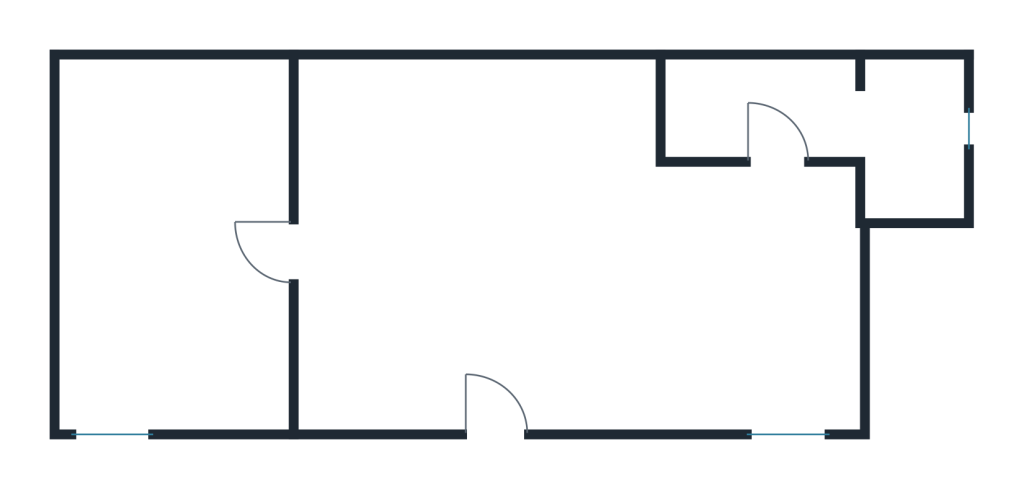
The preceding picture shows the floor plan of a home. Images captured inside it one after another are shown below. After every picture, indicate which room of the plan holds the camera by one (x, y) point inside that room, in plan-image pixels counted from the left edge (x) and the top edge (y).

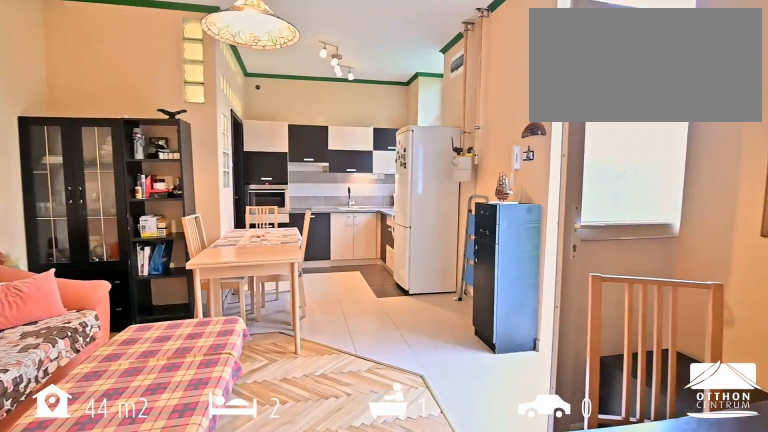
(540, 271)
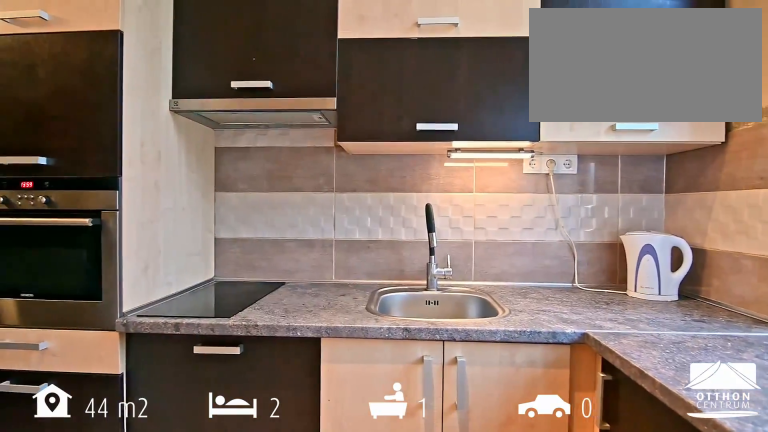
(540, 271)
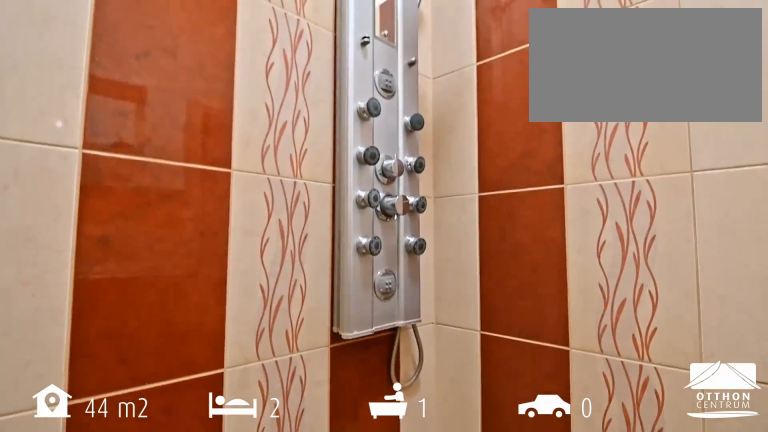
(763, 111)
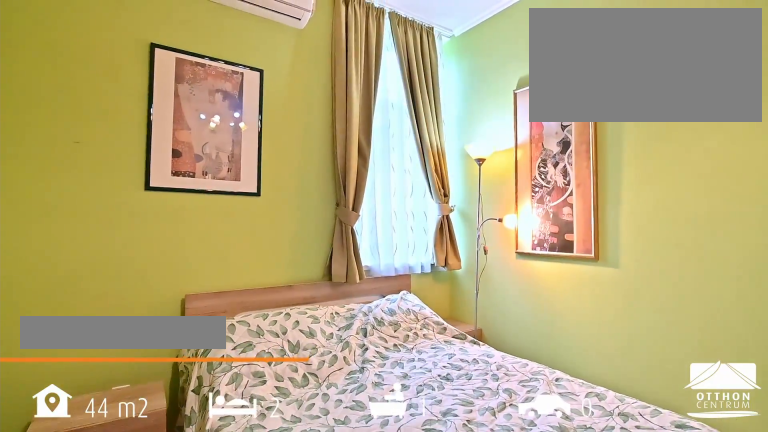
(176, 252)
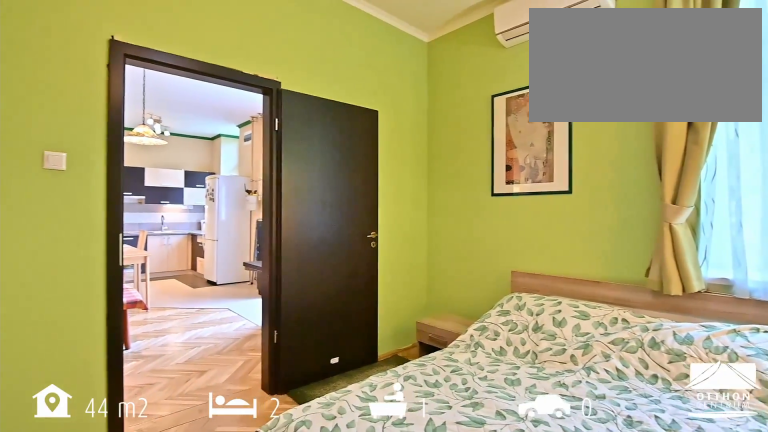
(176, 252)
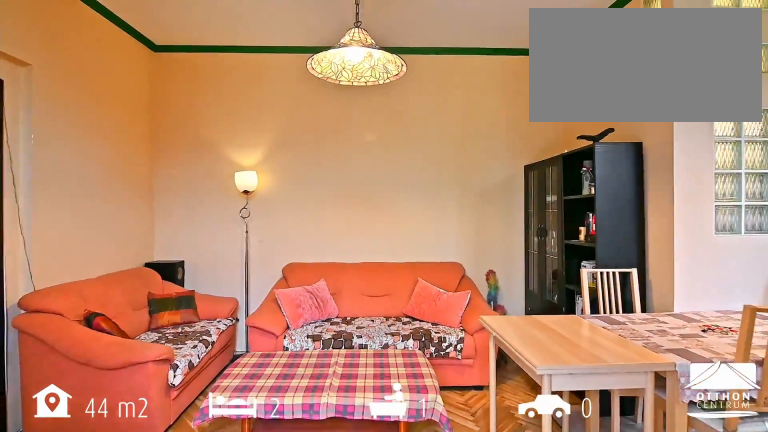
(540, 271)
